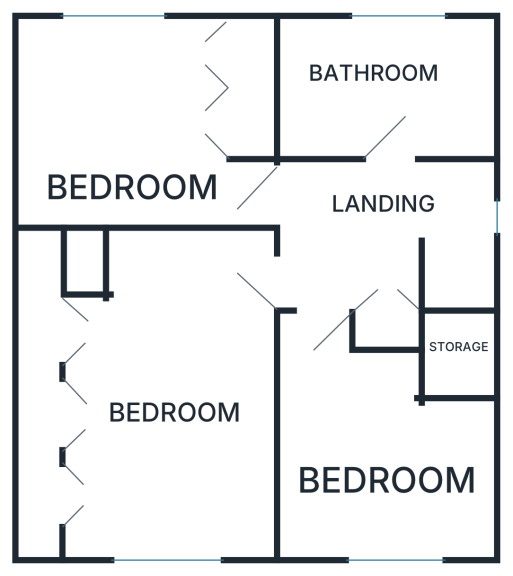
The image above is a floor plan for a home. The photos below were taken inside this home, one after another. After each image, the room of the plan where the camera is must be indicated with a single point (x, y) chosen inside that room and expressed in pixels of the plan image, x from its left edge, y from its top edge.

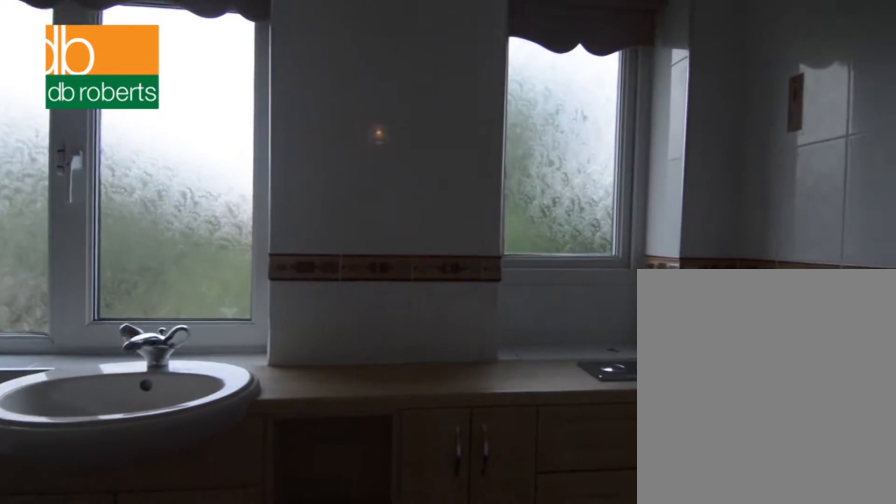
(386, 88)
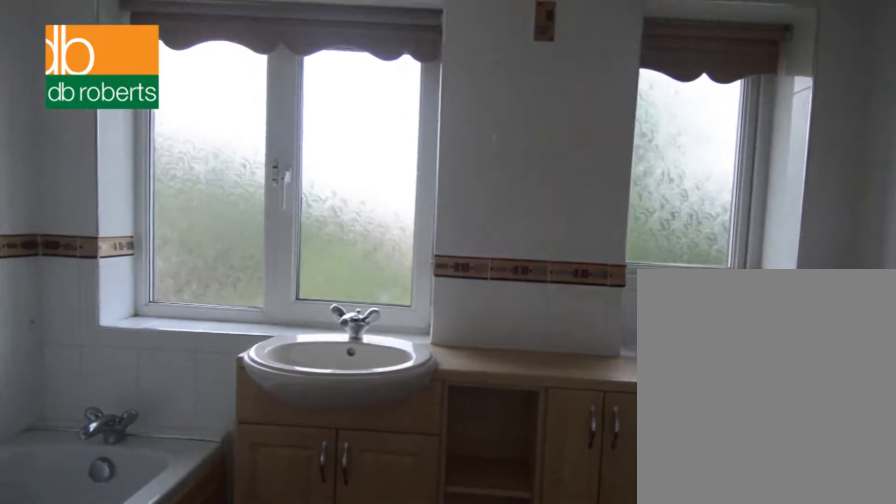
(386, 88)
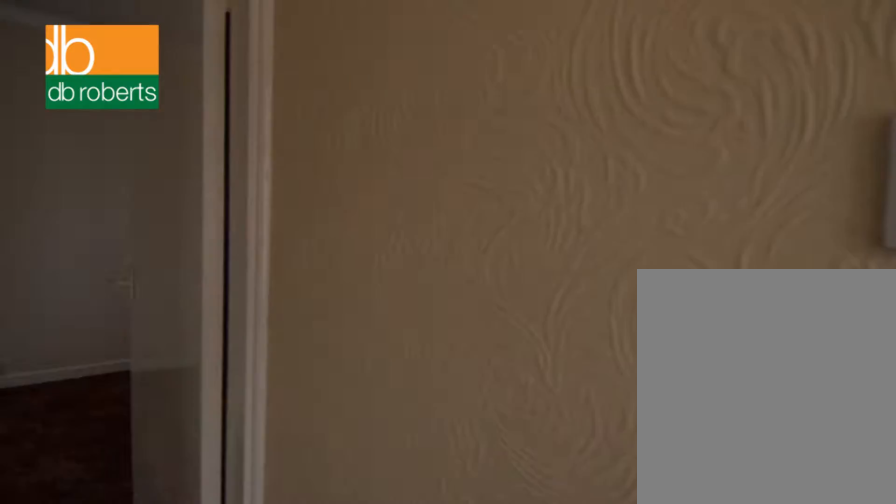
(383, 241)
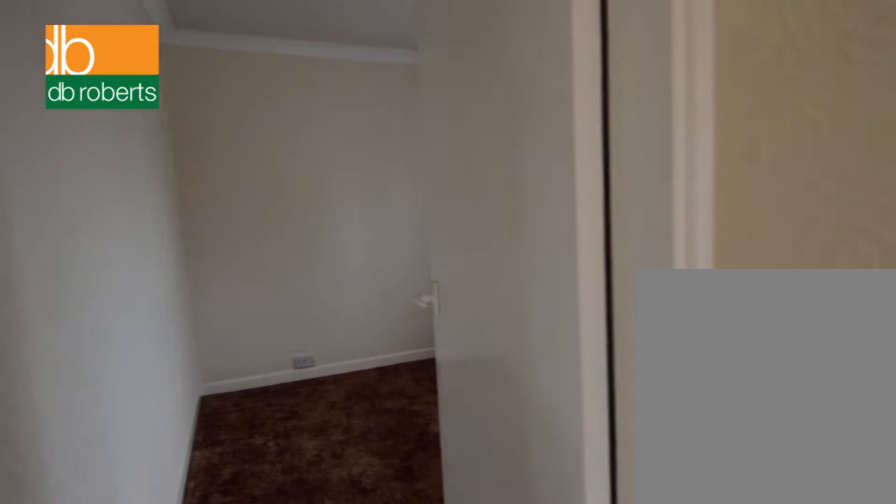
(383, 241)
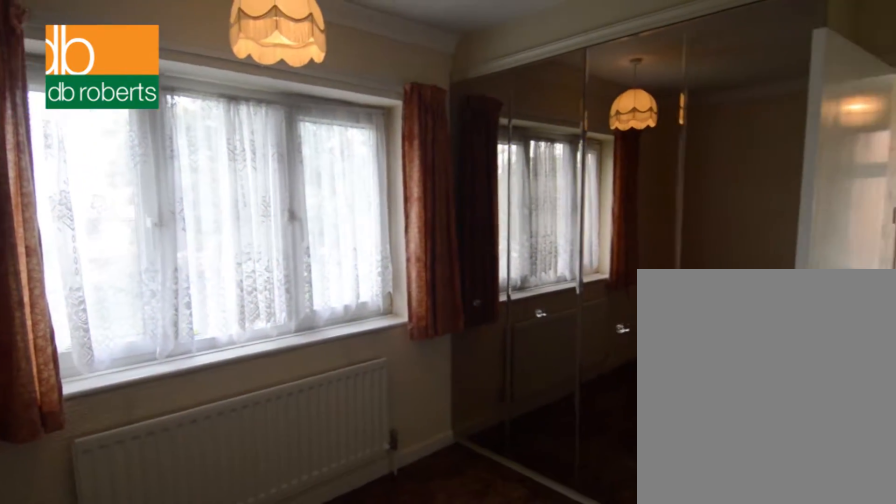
(146, 122)
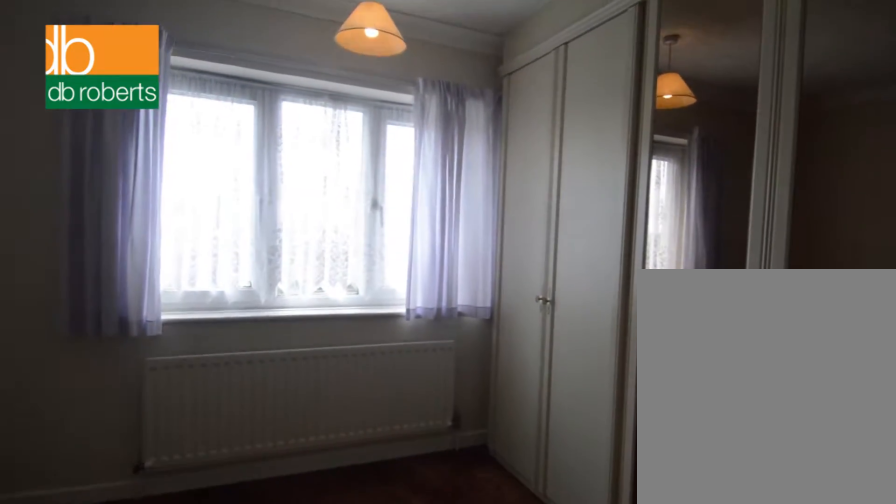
(149, 392)
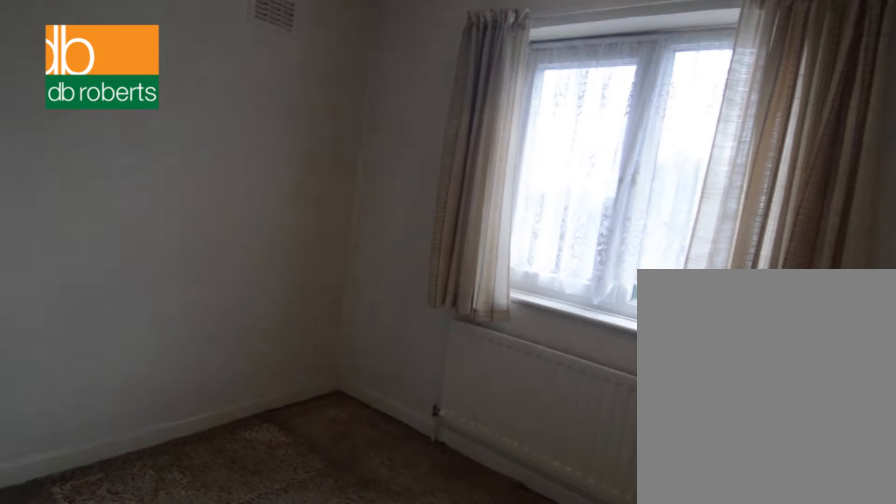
(374, 450)
